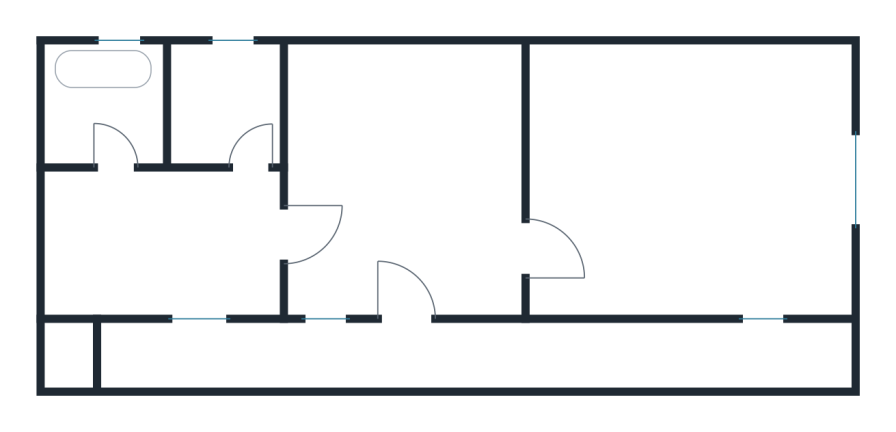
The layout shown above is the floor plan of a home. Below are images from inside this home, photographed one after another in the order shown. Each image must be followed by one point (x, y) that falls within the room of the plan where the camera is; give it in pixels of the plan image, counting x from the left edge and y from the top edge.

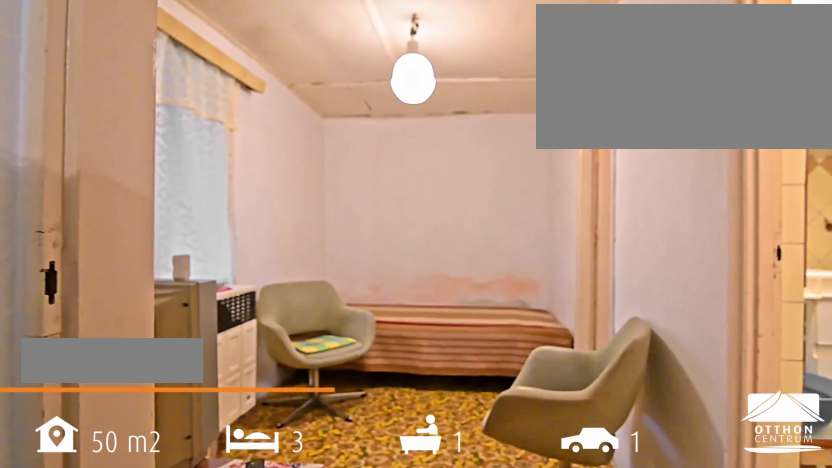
(145, 244)
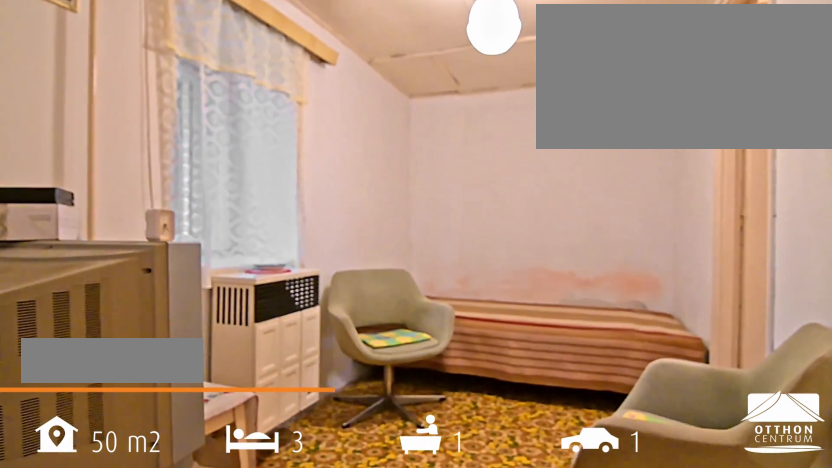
(145, 244)
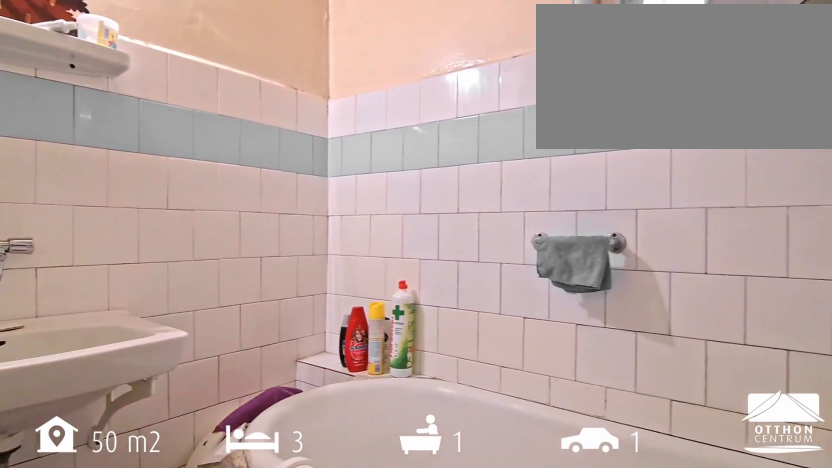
(109, 114)
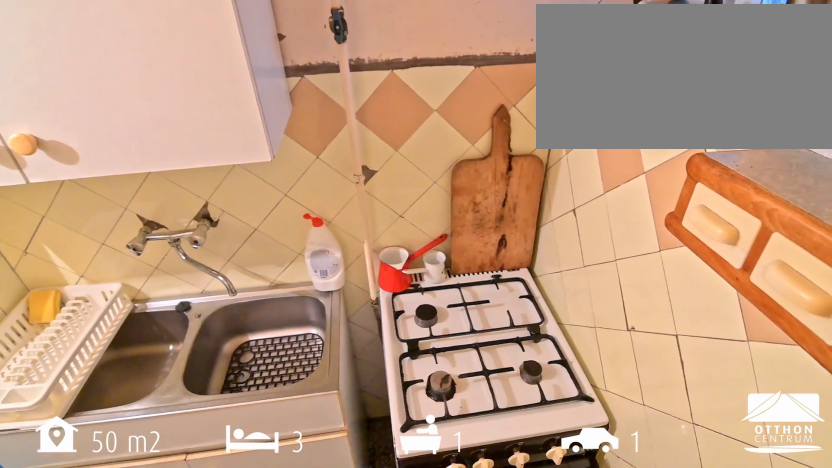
(222, 98)
